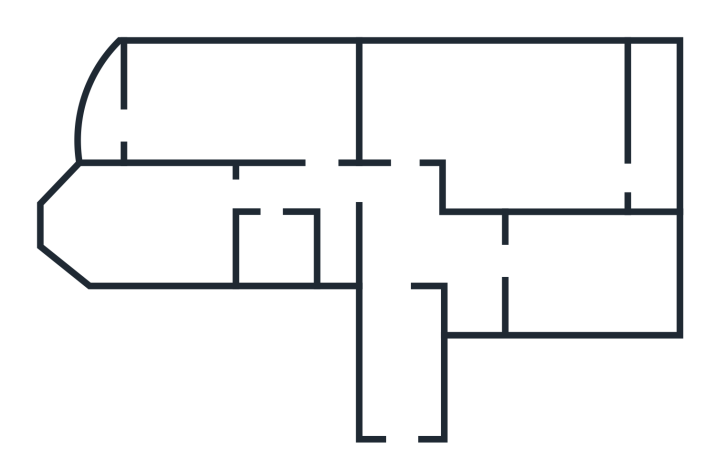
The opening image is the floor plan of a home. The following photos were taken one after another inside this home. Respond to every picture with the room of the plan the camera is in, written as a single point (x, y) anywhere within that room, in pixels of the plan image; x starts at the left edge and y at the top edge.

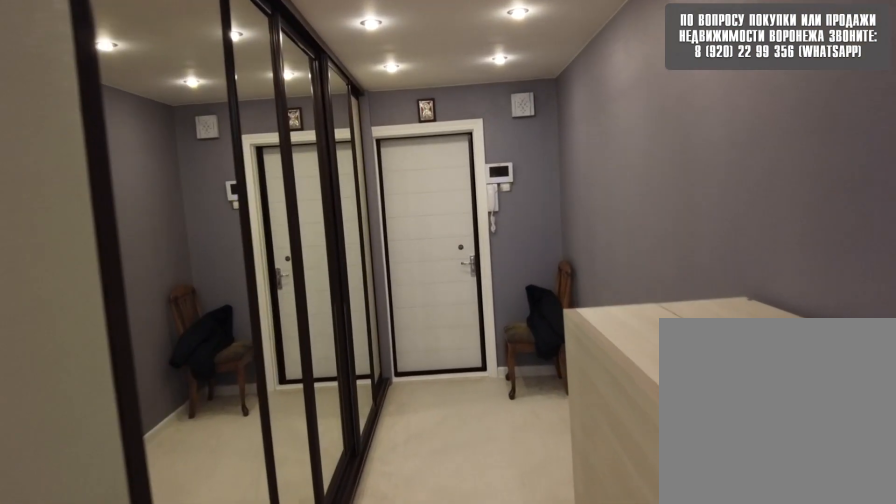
(406, 418)
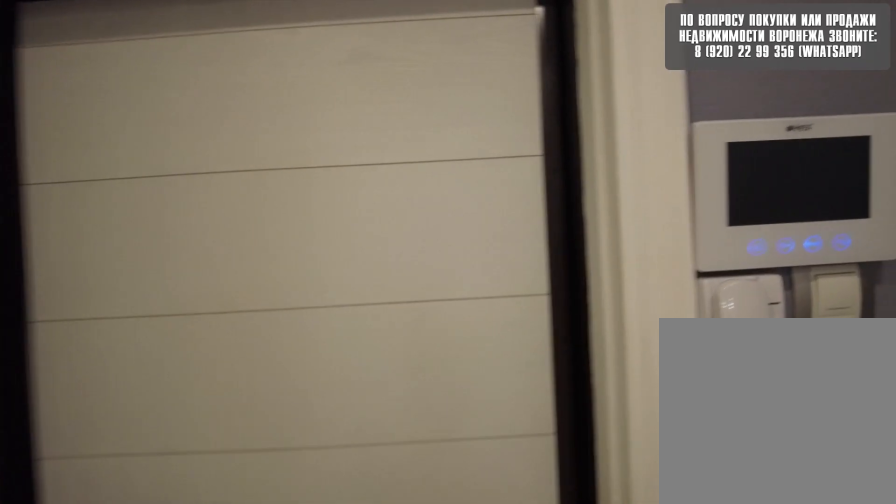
(406, 418)
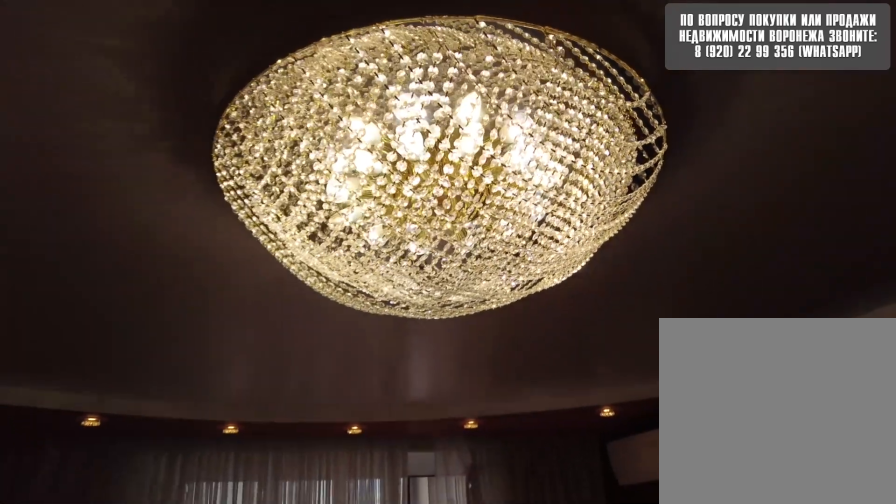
(458, 114)
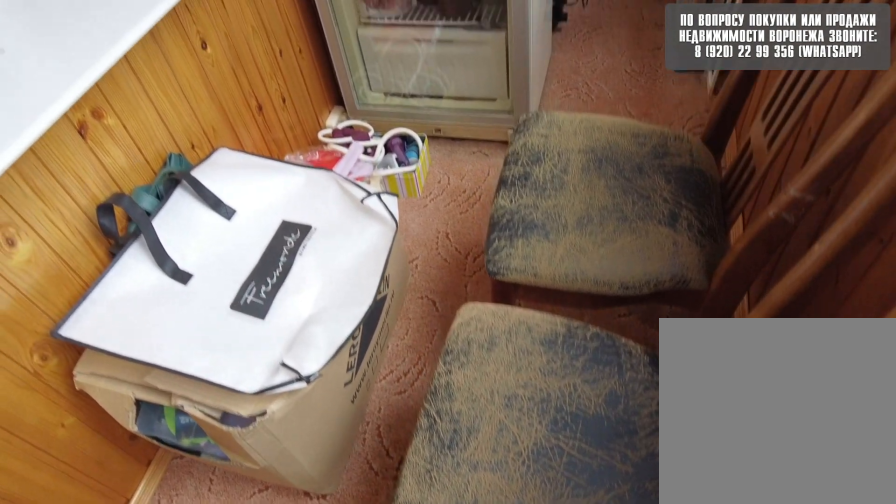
(668, 171)
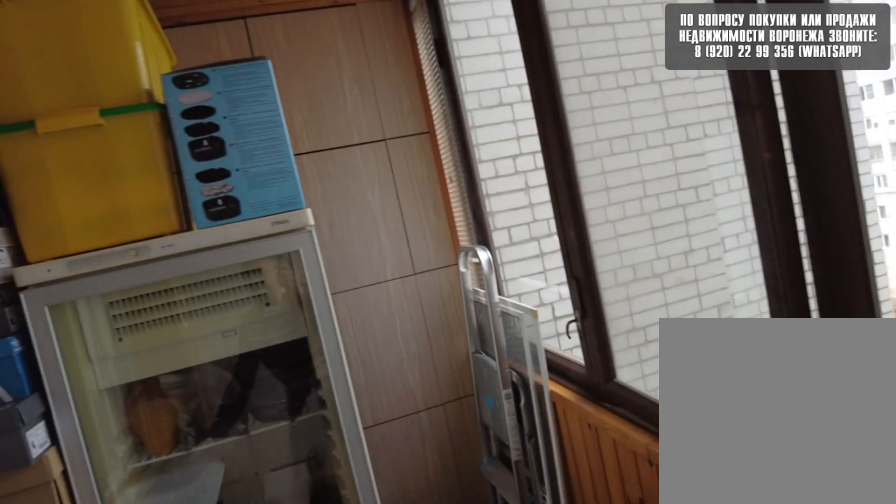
(668, 171)
